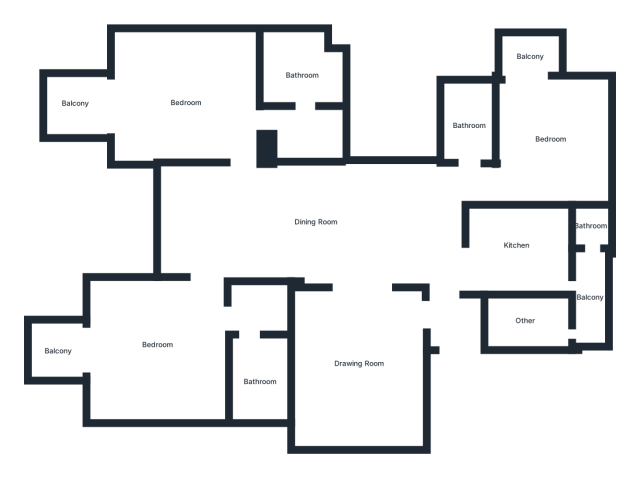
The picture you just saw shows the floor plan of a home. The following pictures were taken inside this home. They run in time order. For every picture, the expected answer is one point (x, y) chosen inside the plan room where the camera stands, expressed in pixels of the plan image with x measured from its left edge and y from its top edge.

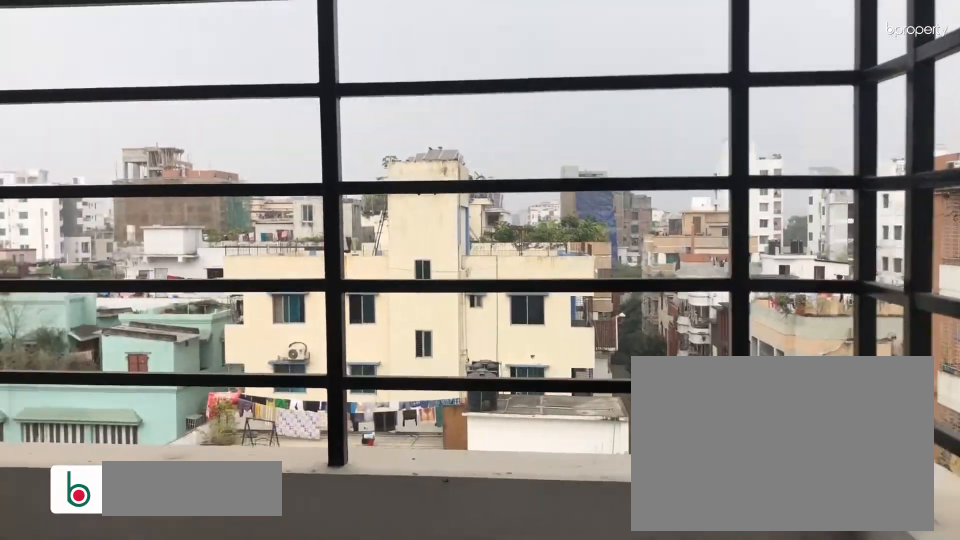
(77, 103)
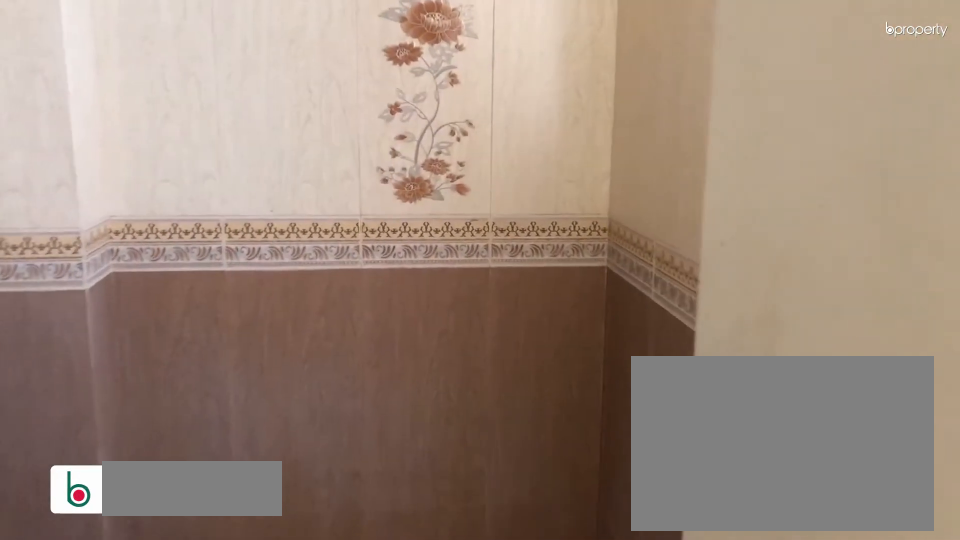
(301, 75)
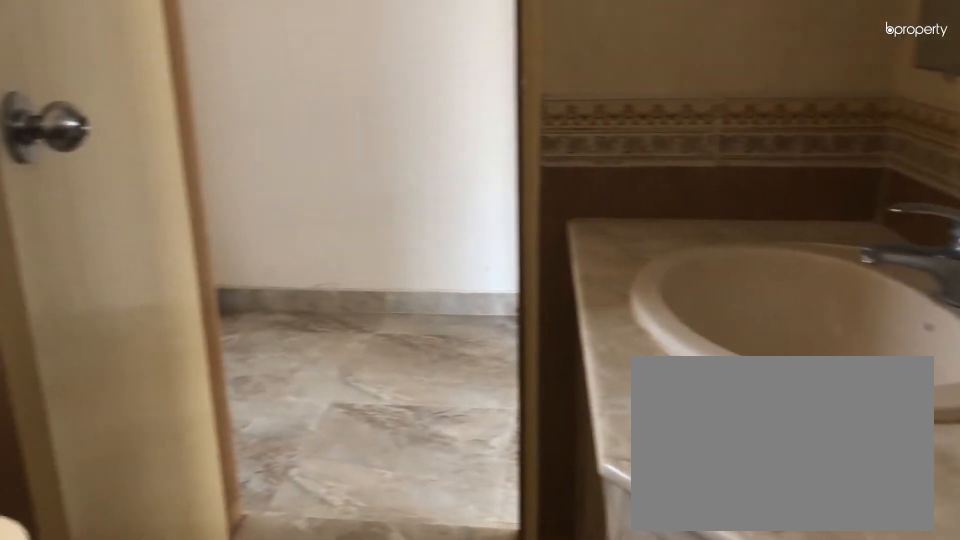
(301, 75)
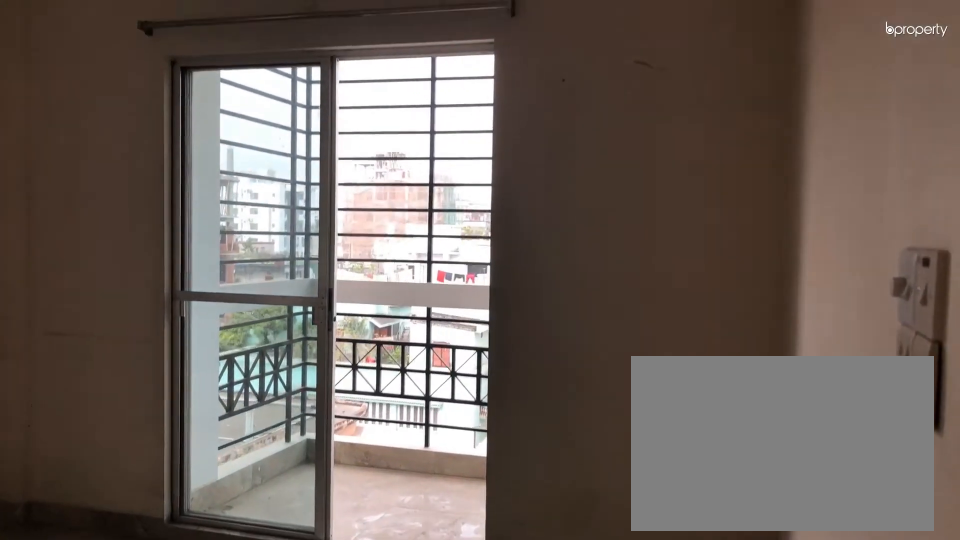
(157, 343)
